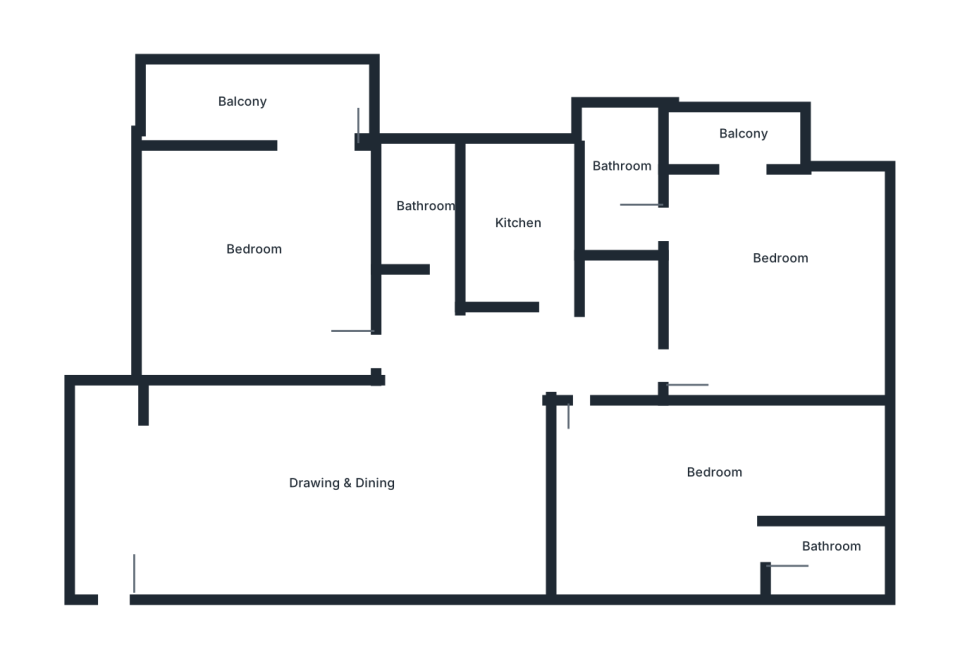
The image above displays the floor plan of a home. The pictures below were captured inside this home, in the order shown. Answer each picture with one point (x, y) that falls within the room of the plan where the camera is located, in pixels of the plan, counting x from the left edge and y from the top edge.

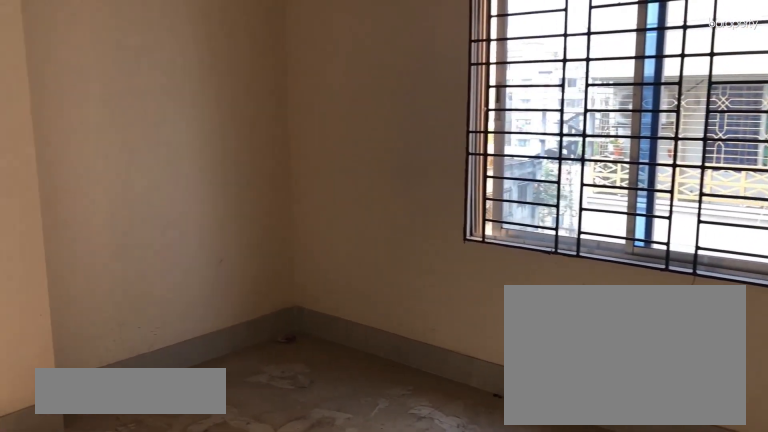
(779, 278)
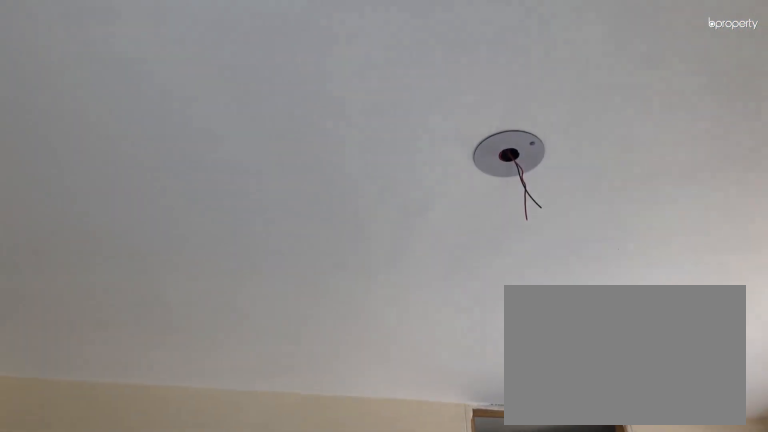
(779, 278)
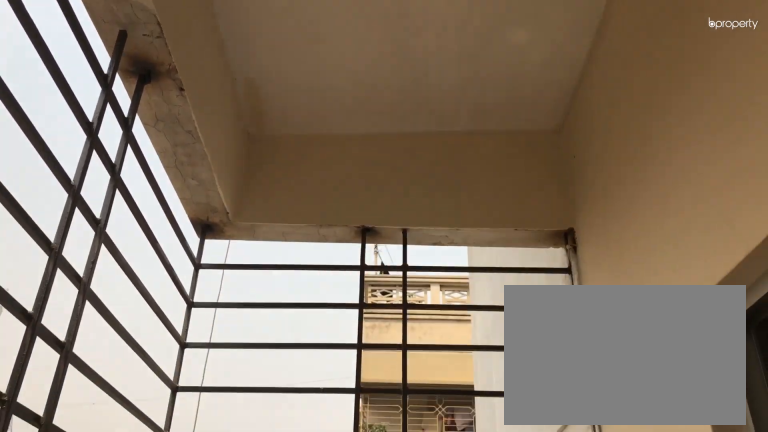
(737, 137)
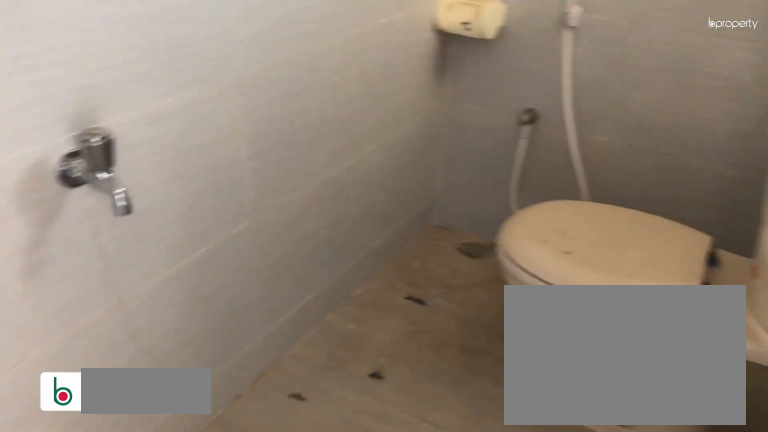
(611, 192)
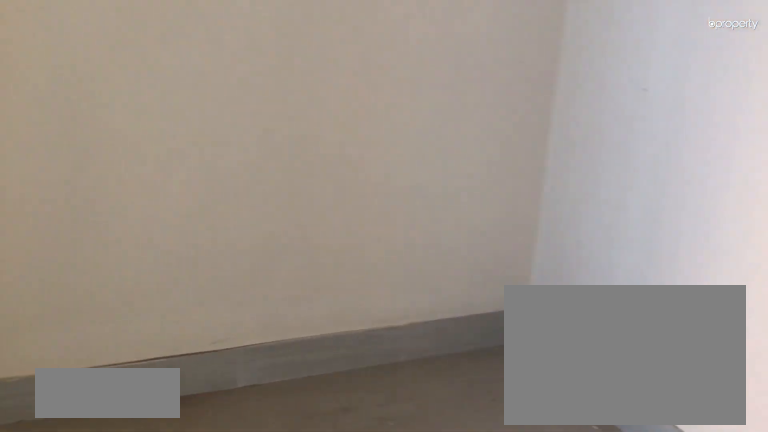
(673, 494)
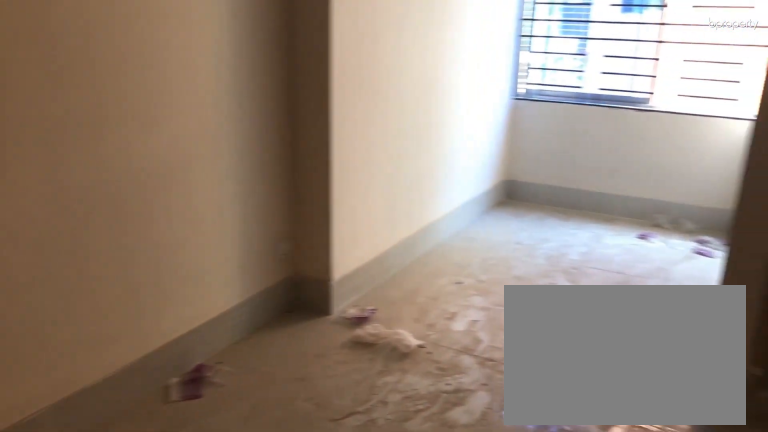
(673, 494)
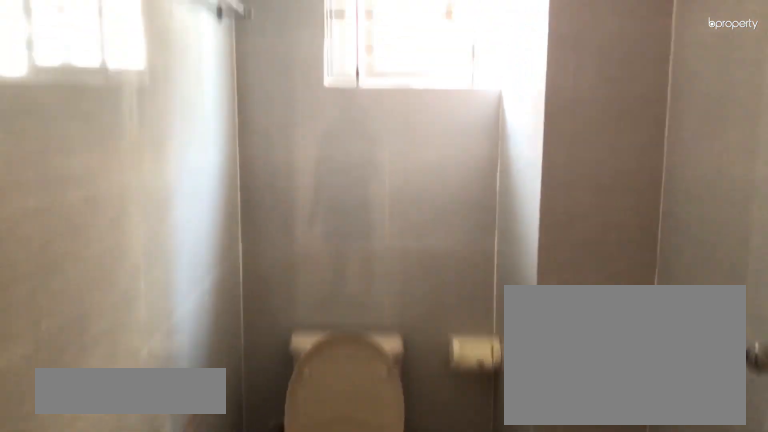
(836, 564)
